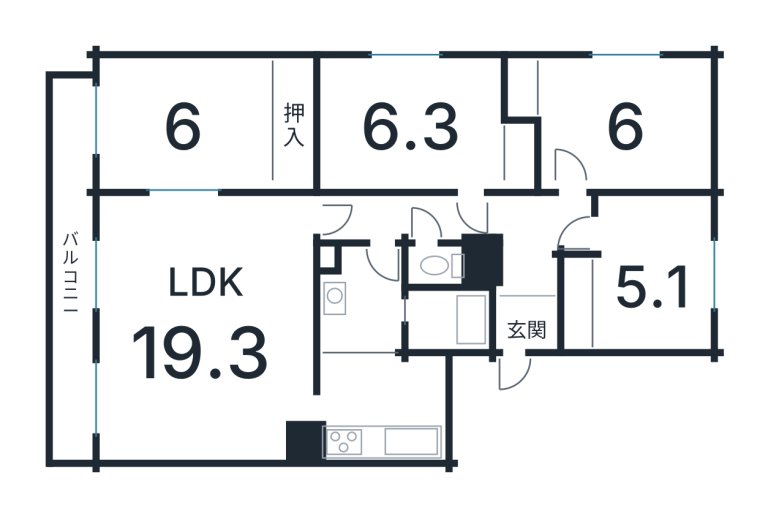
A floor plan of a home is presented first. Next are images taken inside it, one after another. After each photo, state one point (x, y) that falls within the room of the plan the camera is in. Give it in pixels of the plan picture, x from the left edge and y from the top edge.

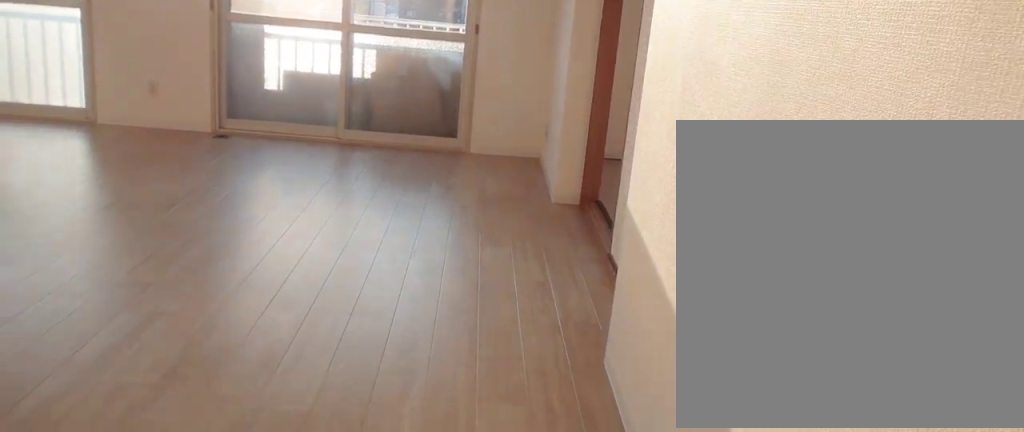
(199, 341)
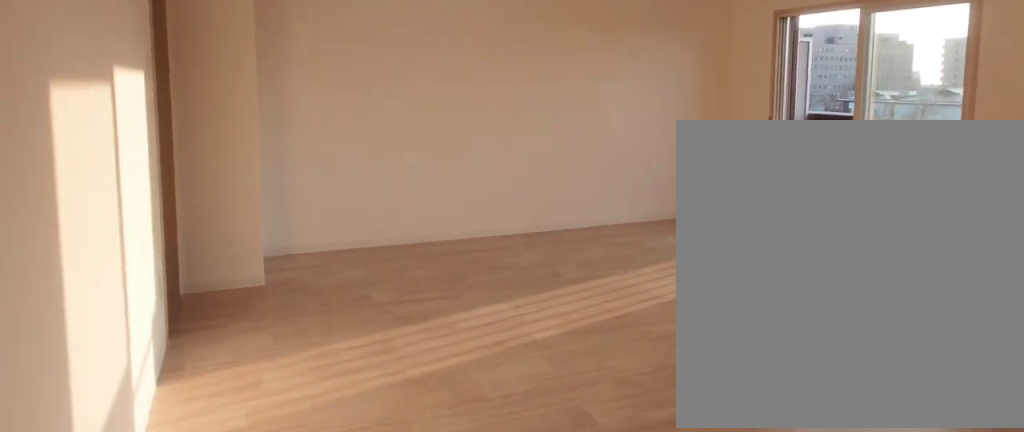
(199, 341)
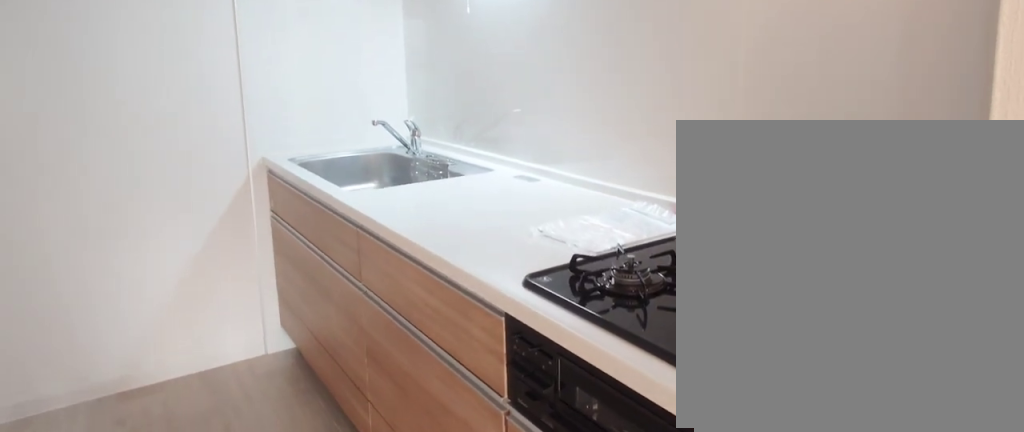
(370, 414)
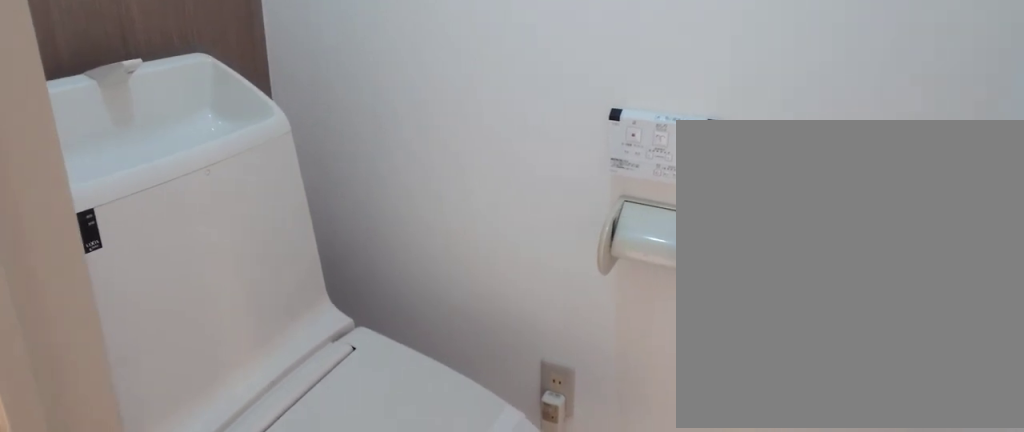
(437, 256)
